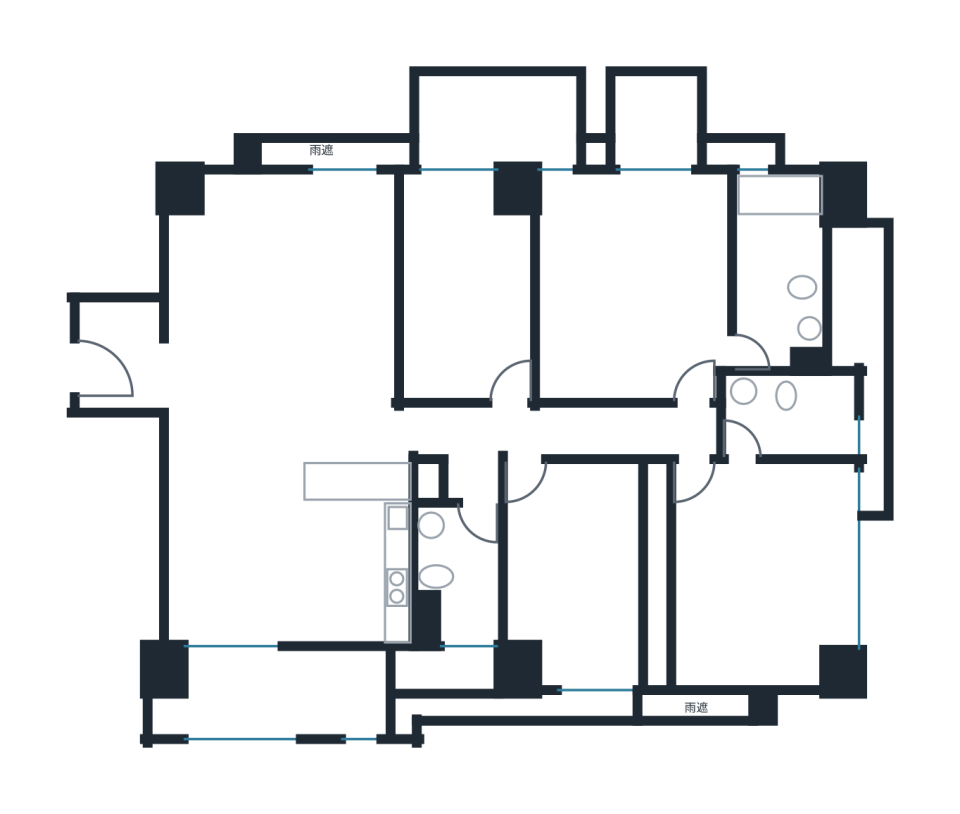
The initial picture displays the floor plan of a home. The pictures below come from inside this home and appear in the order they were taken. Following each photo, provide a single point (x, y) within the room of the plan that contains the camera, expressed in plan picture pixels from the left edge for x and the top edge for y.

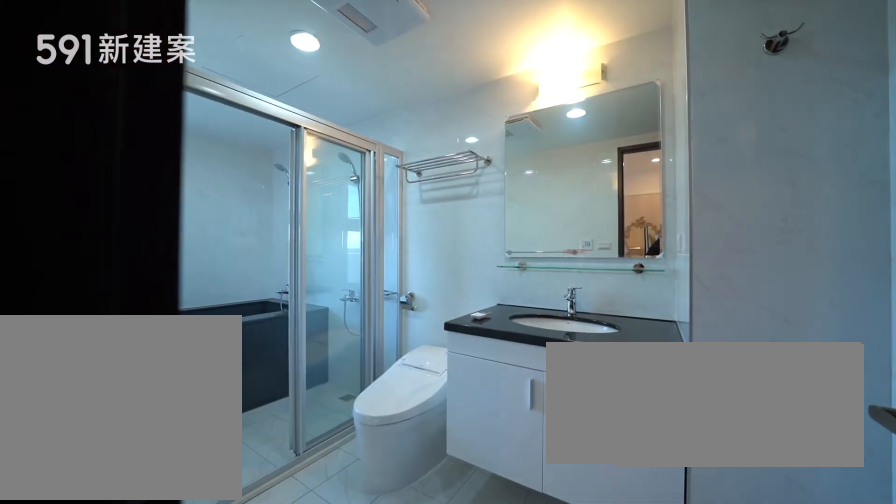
(779, 263)
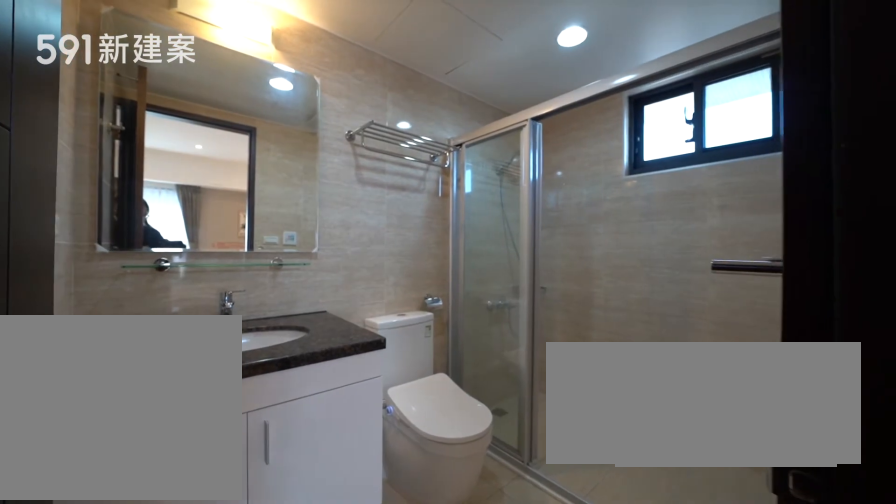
(797, 414)
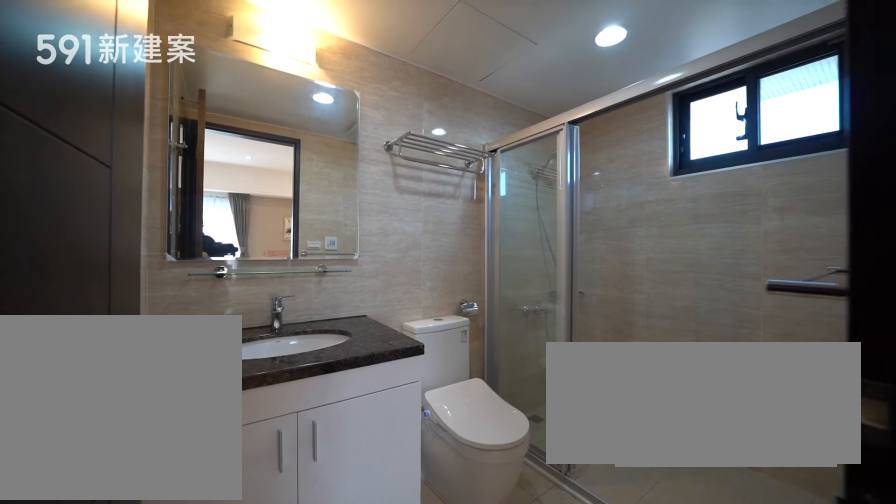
(797, 414)
